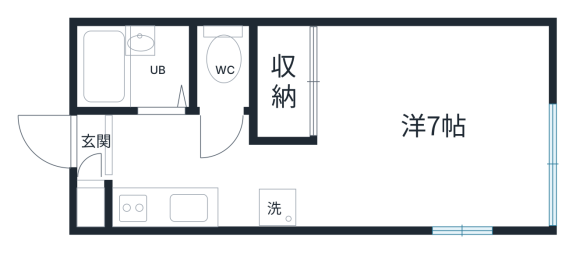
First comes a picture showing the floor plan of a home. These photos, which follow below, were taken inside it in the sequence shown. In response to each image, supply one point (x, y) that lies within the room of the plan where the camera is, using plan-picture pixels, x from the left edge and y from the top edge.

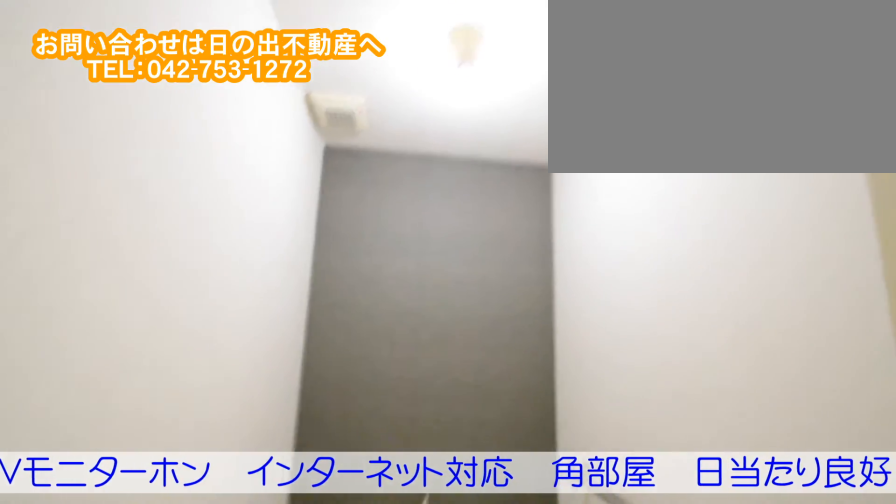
(217, 72)
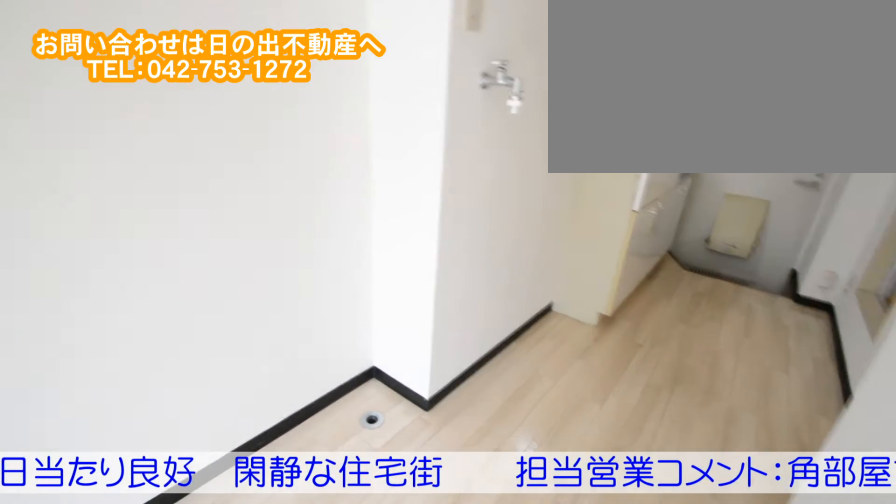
(187, 148)
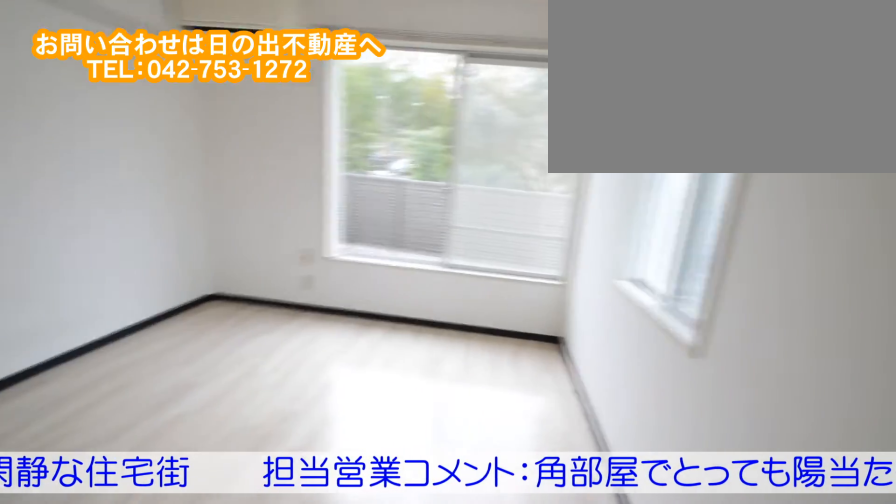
(440, 81)
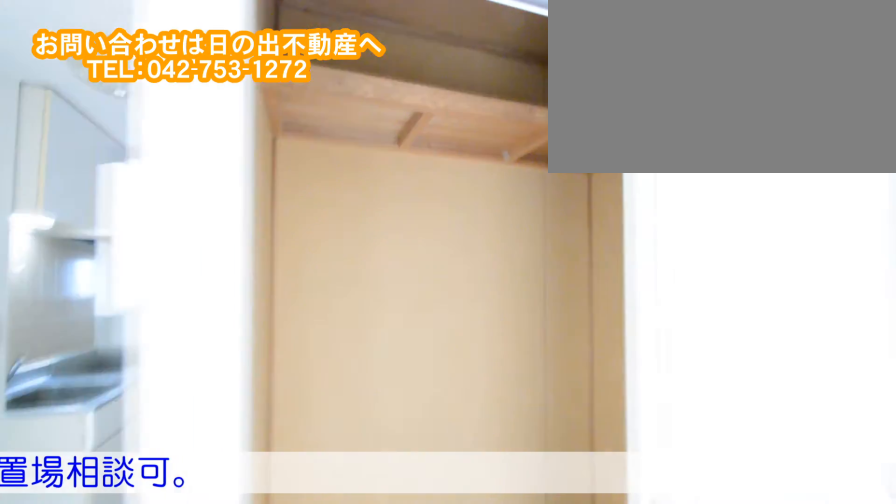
(441, 81)
